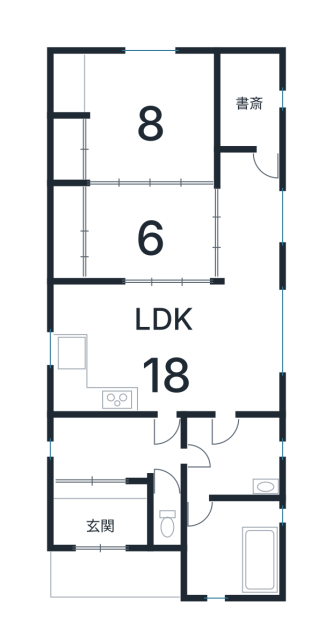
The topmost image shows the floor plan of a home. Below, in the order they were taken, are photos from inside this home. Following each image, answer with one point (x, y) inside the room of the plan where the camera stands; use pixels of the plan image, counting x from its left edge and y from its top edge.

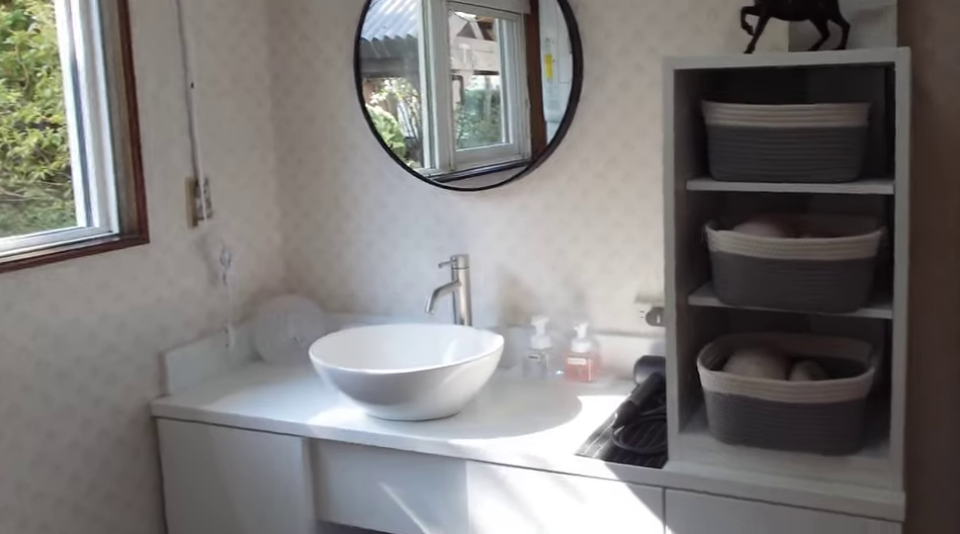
(238, 459)
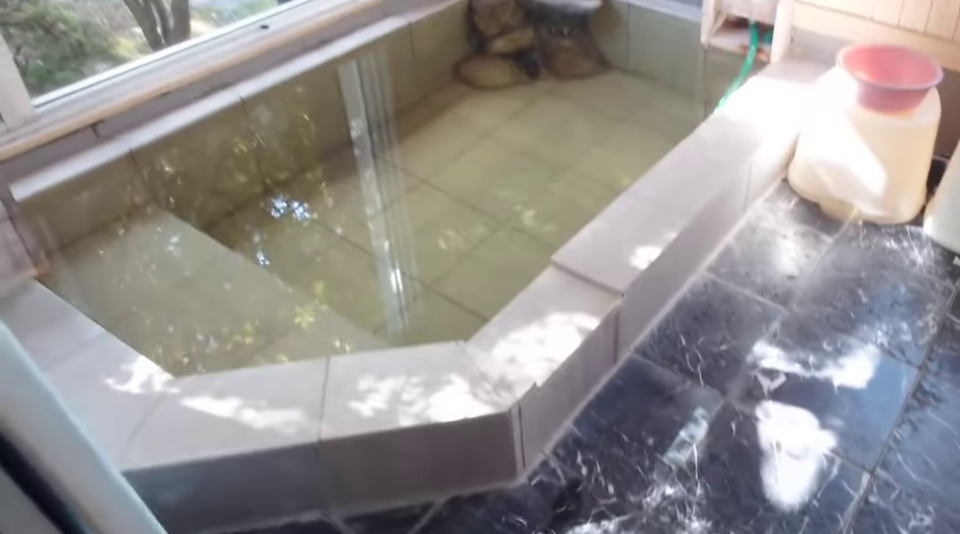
(237, 542)
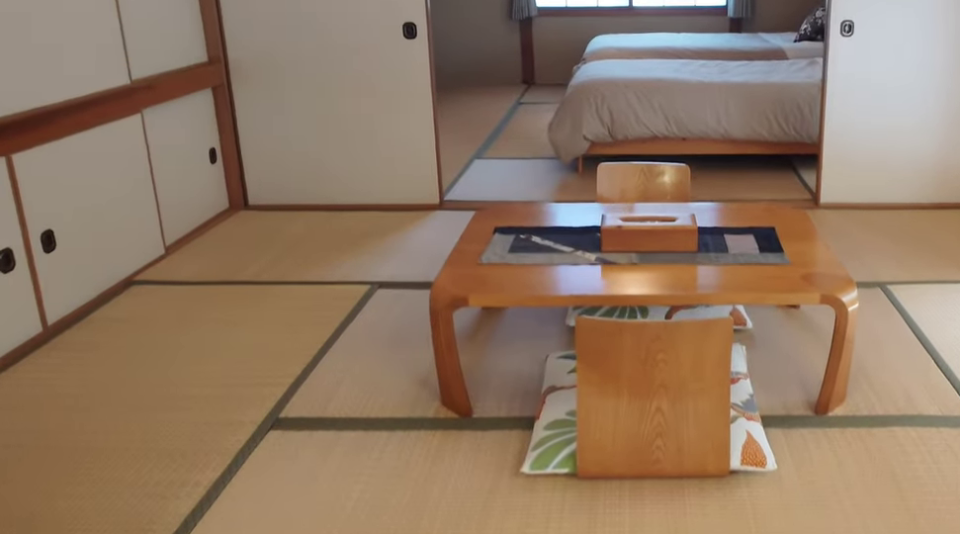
(151, 235)
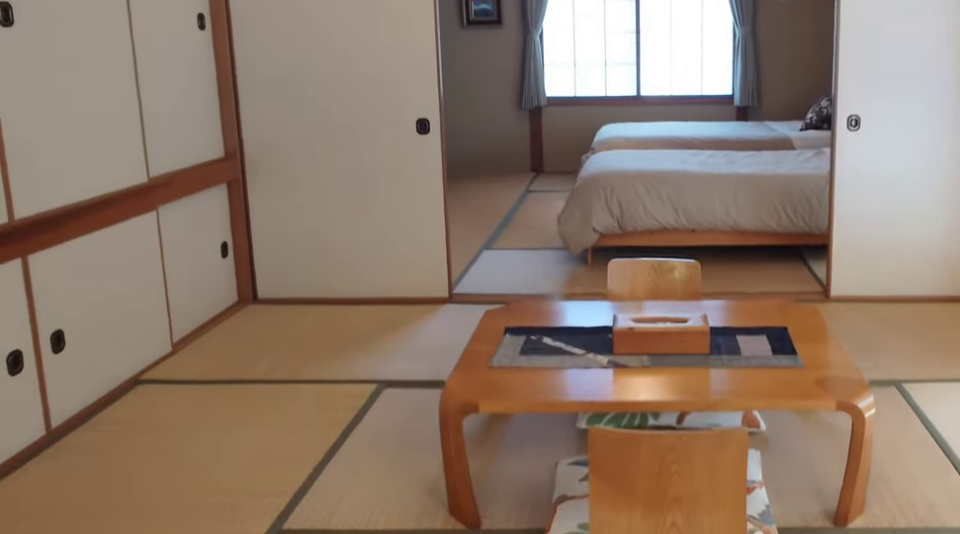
(151, 235)
